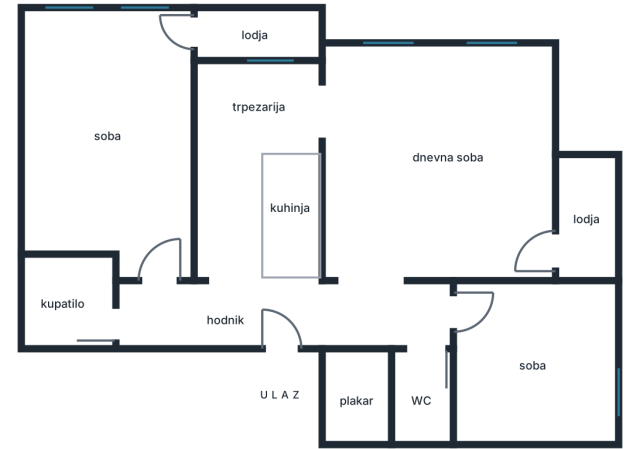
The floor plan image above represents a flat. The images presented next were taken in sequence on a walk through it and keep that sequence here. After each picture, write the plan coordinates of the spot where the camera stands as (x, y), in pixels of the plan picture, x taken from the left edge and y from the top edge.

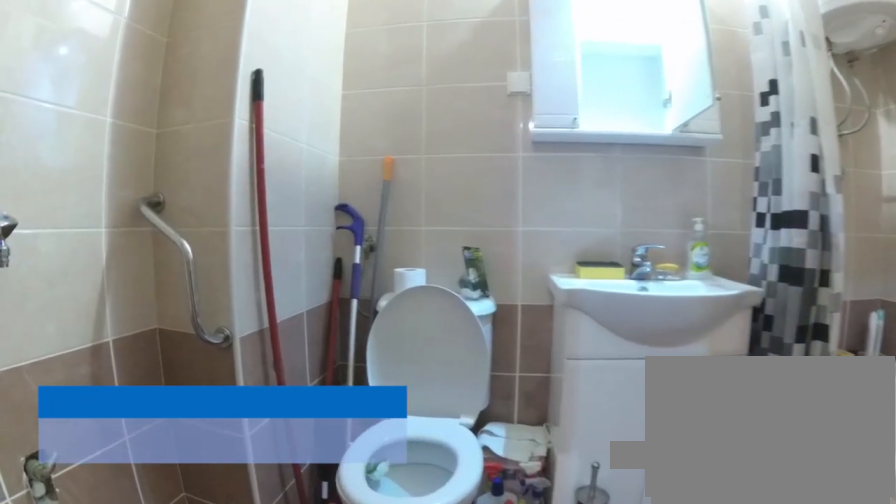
(93, 311)
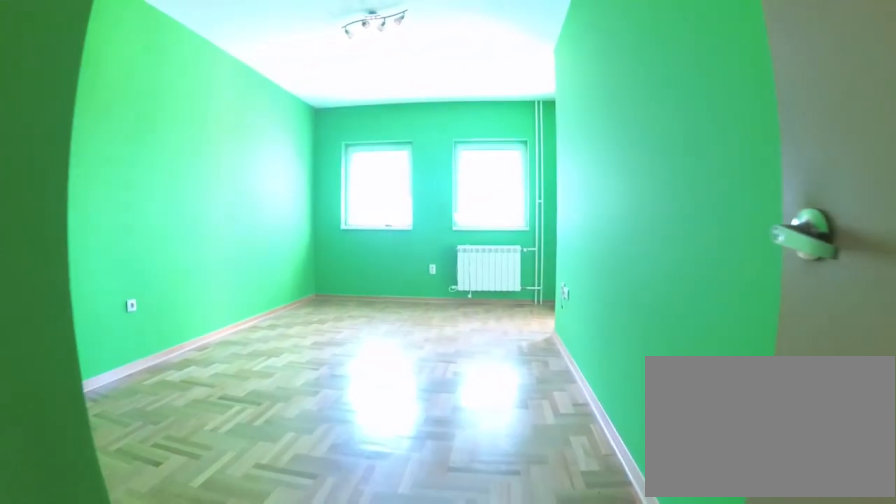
(163, 302)
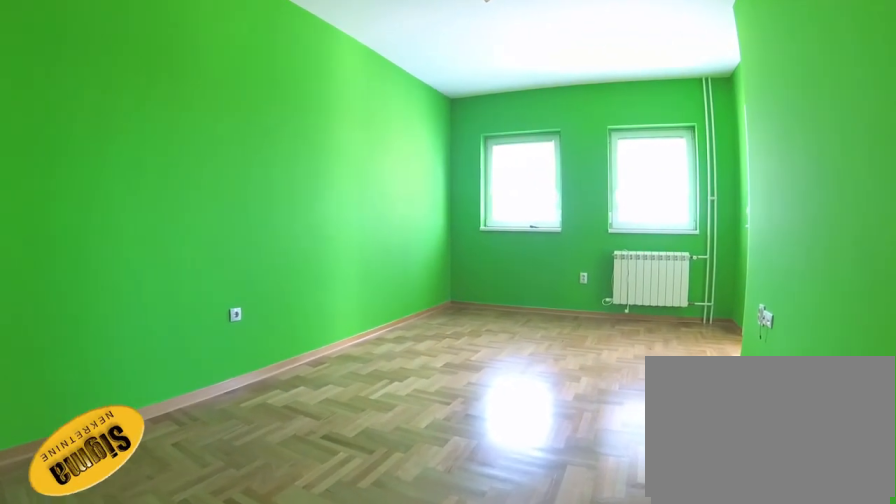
(158, 267)
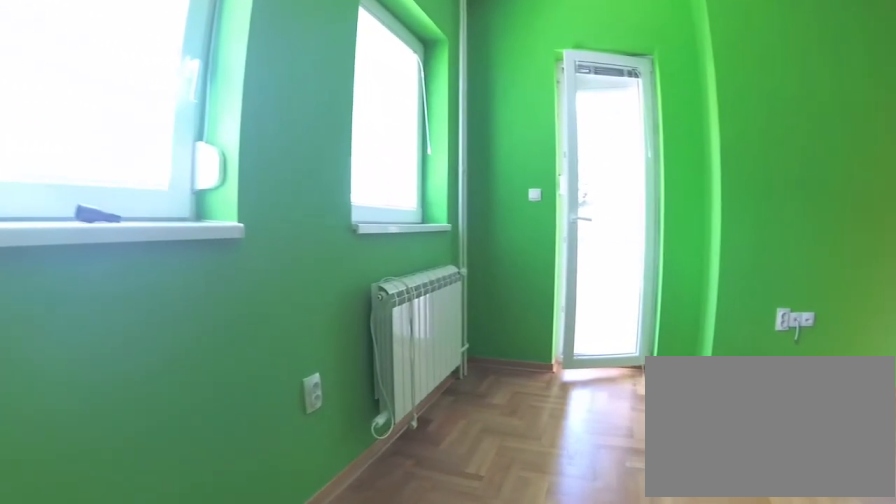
(62, 58)
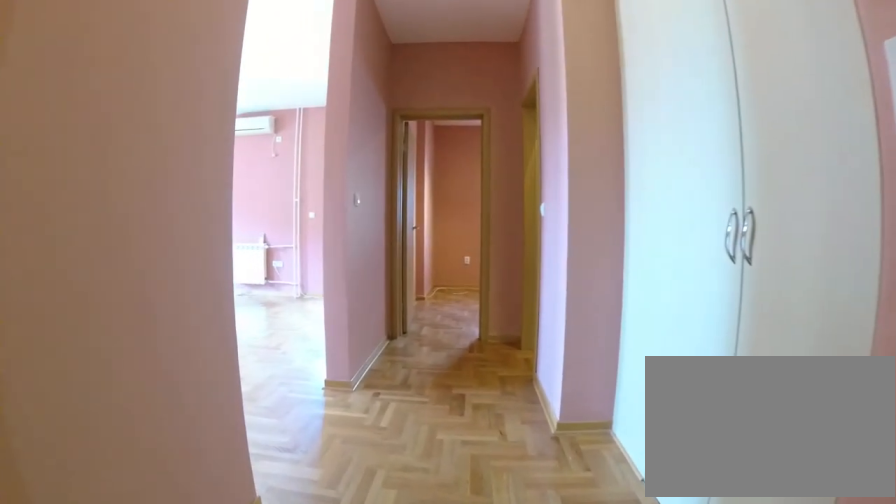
(257, 316)
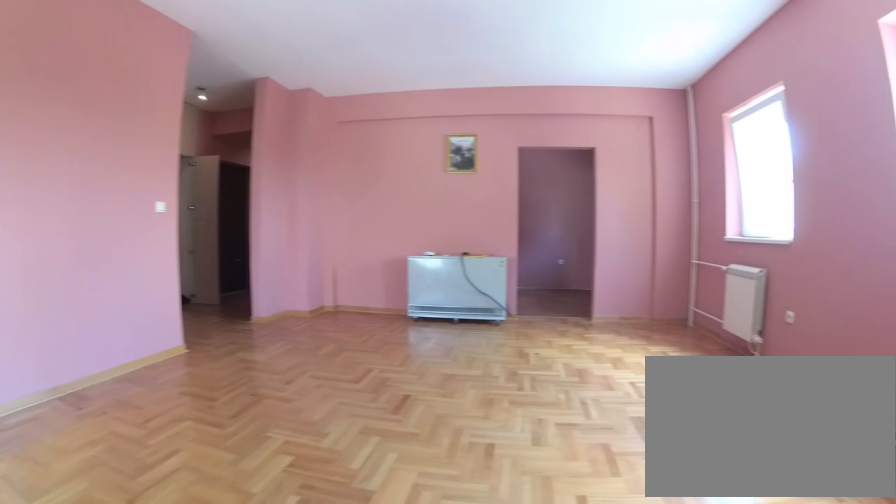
(533, 139)
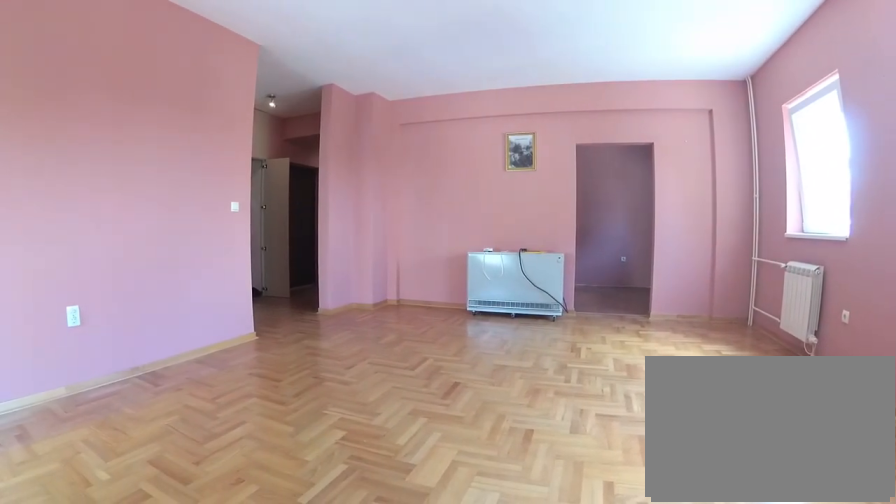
(538, 120)
